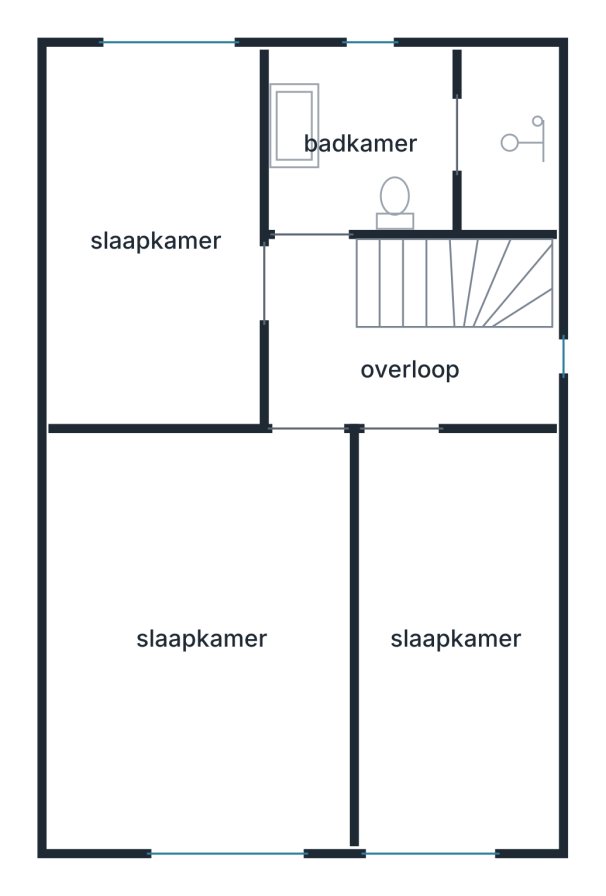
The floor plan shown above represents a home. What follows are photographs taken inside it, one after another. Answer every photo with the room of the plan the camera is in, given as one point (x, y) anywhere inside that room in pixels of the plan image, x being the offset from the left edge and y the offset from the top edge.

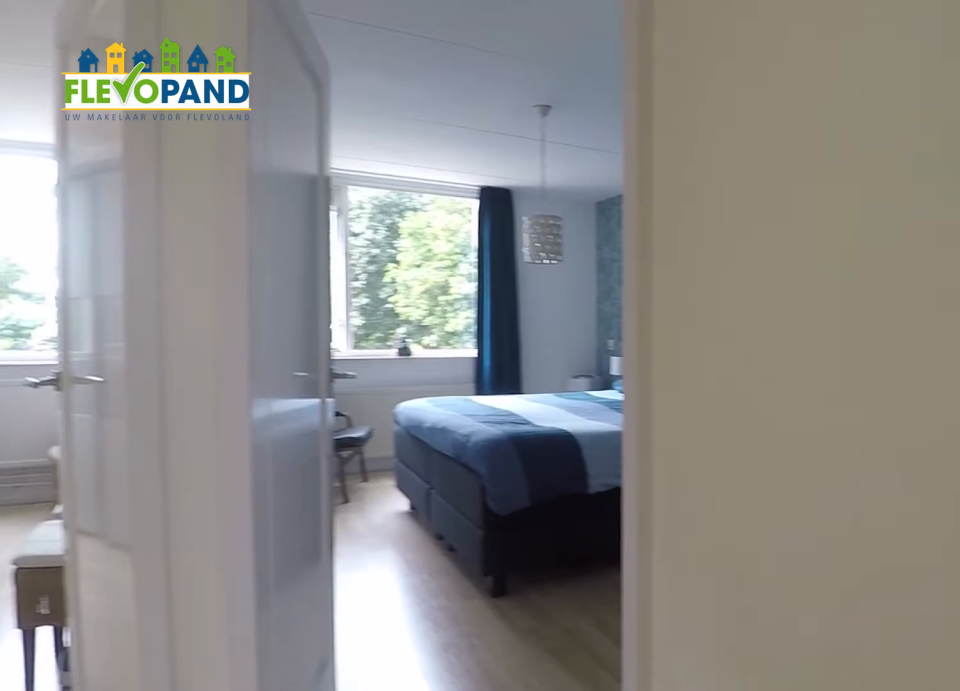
(387, 357)
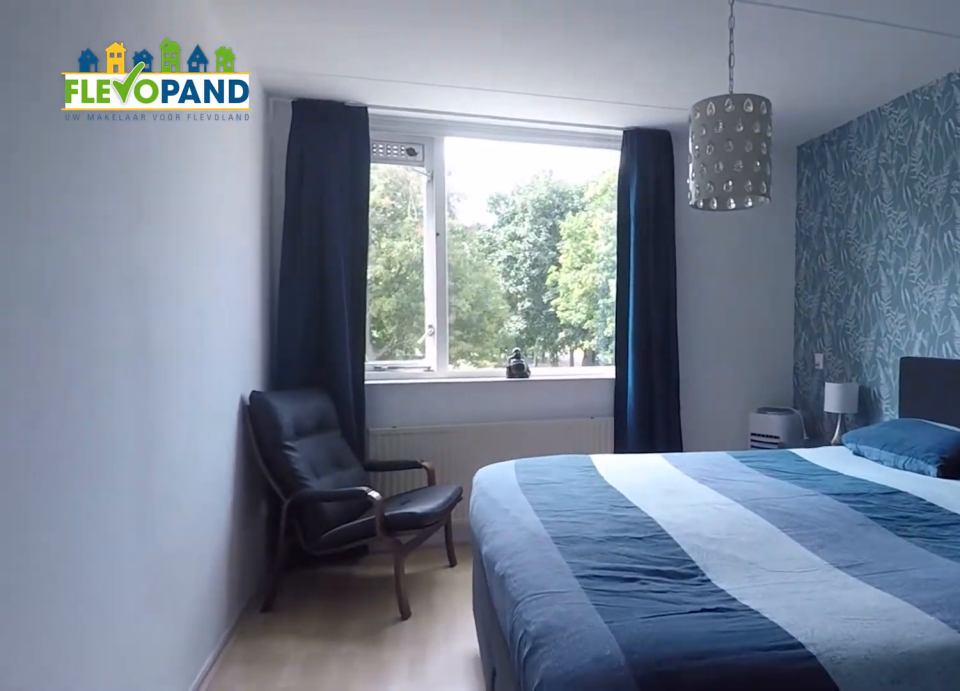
(210, 553)
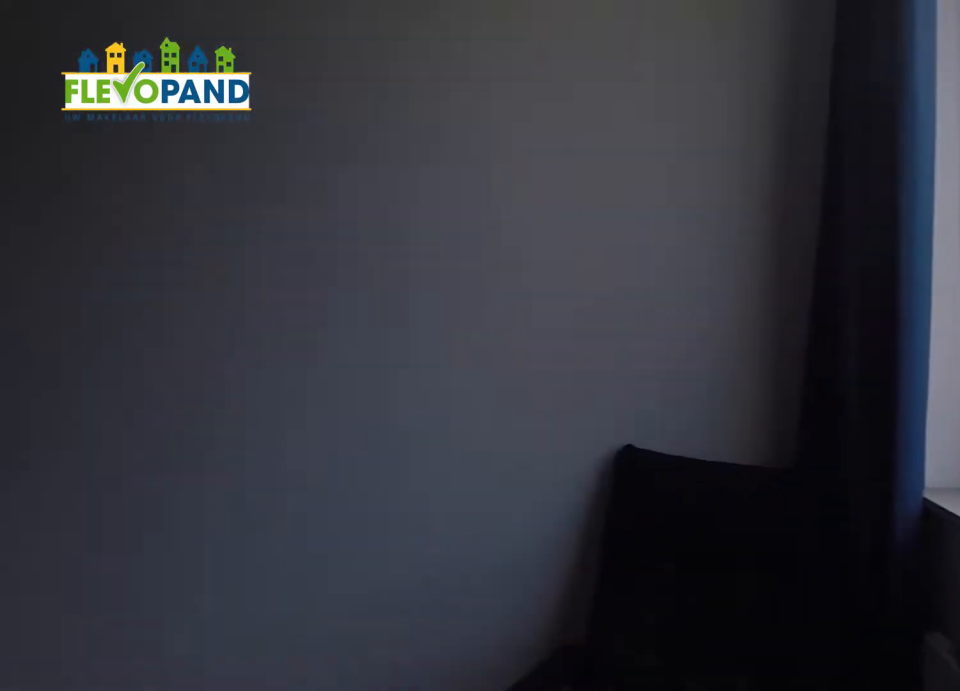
(210, 553)
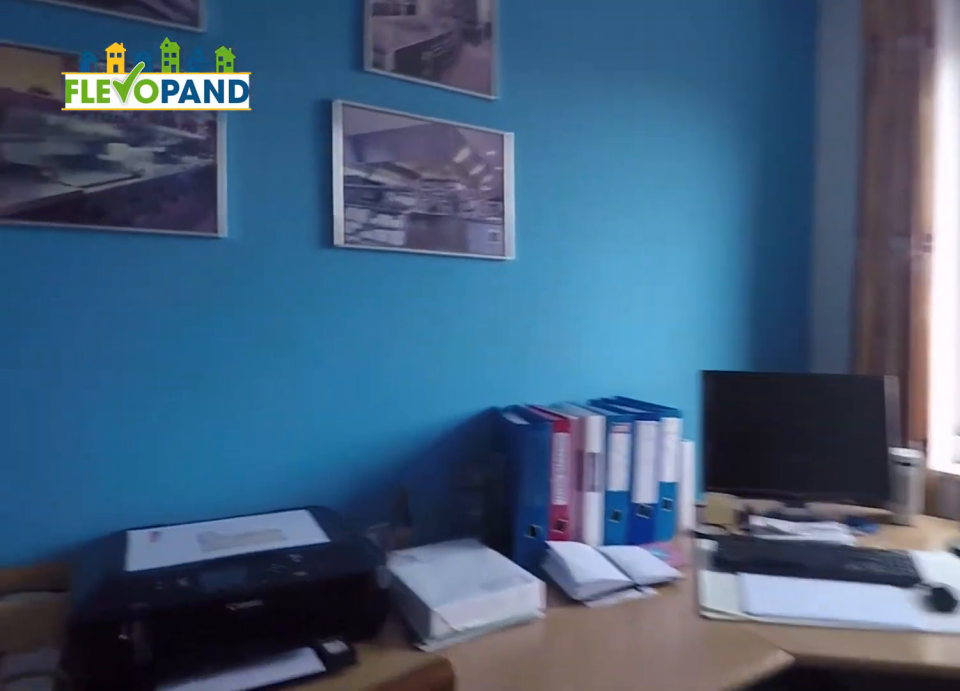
(155, 235)
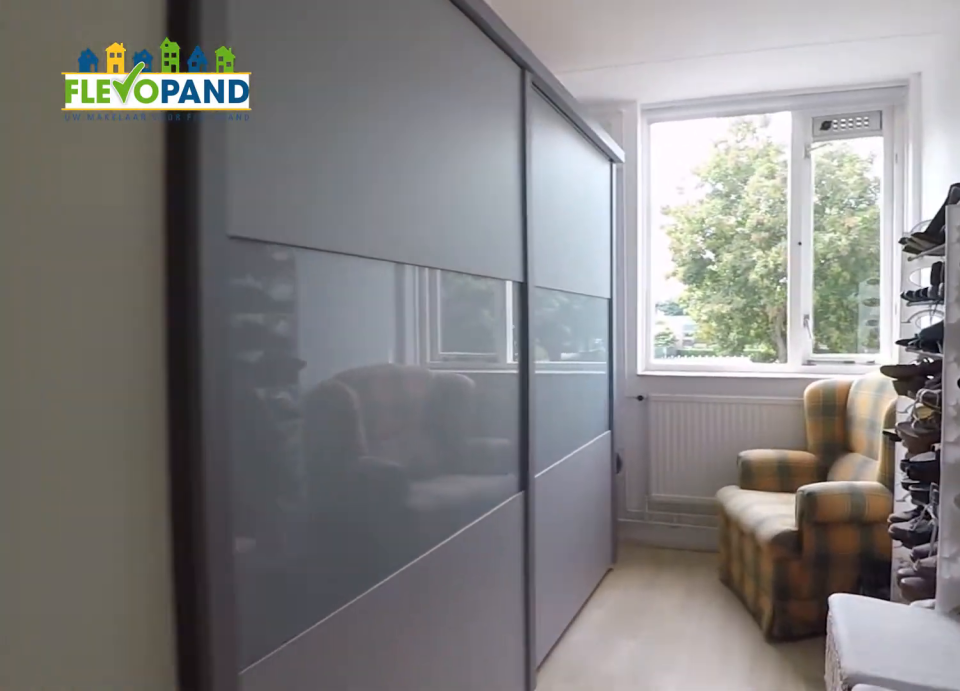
(456, 639)
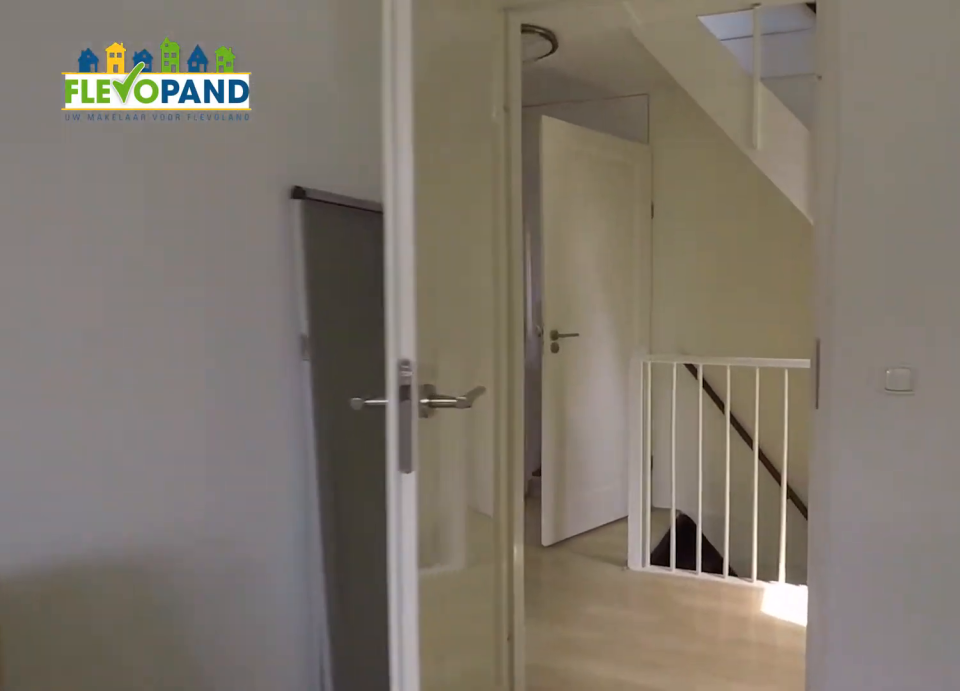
(456, 639)
